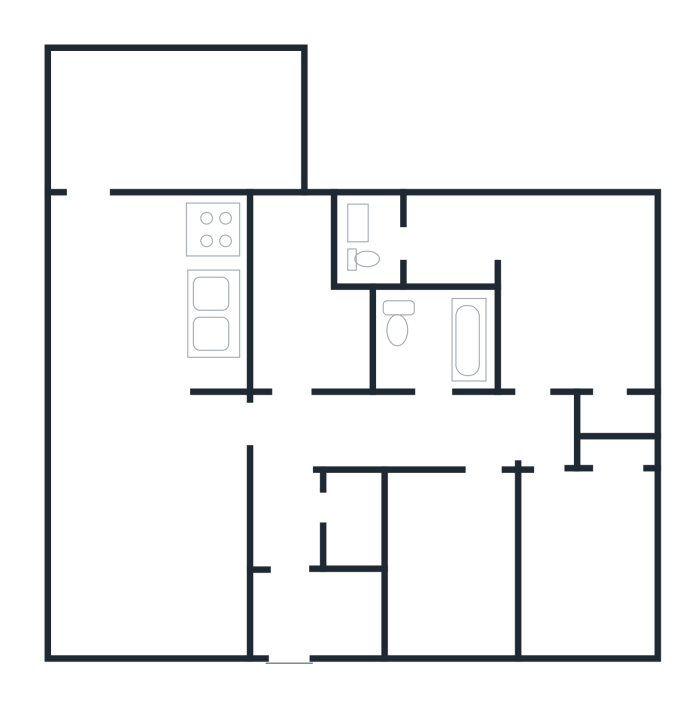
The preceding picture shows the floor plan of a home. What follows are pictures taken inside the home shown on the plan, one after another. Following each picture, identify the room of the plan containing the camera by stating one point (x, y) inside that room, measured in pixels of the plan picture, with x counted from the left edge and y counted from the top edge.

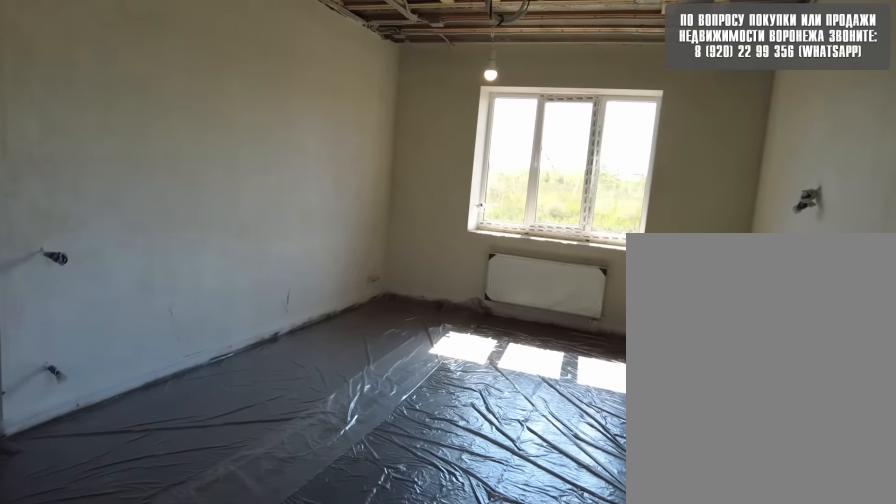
(118, 341)
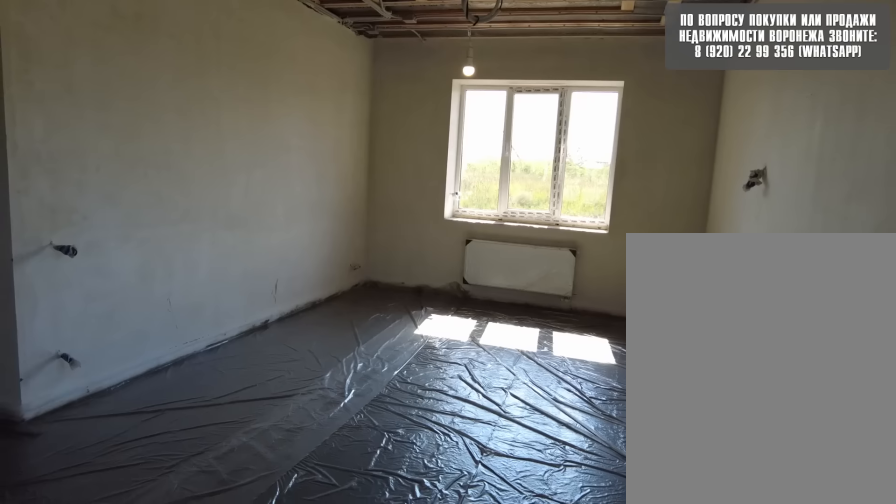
(118, 321)
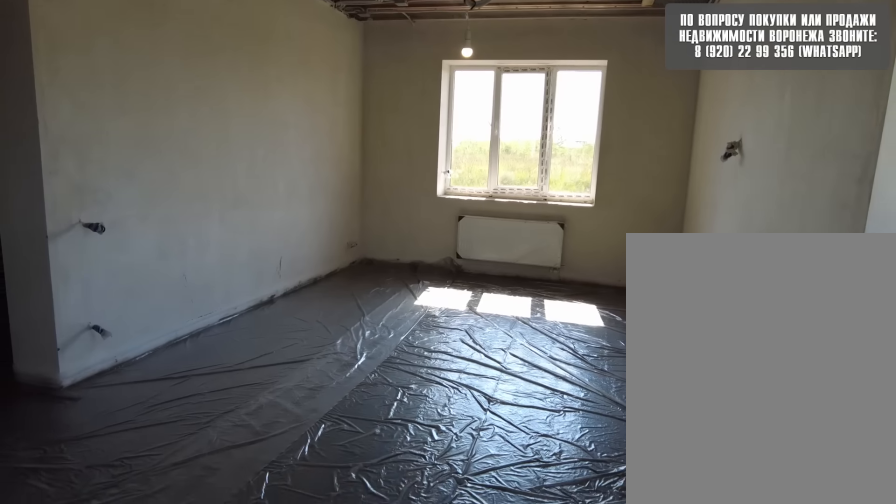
(120, 300)
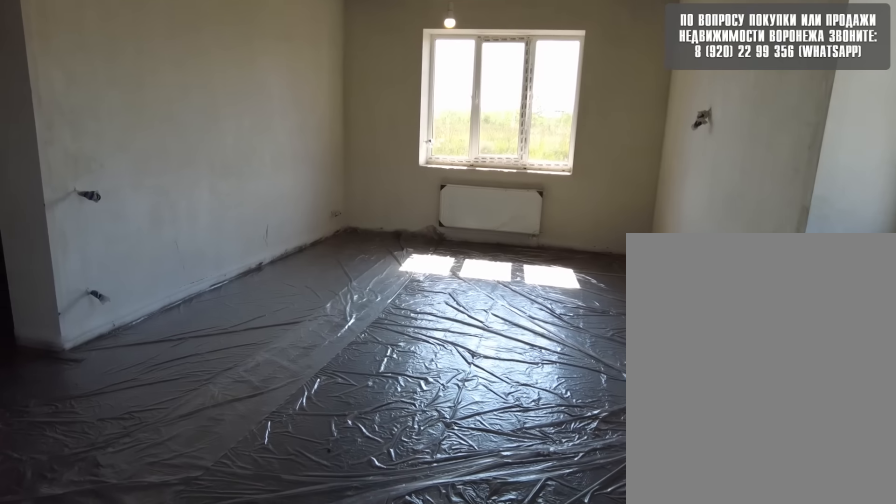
(120, 280)
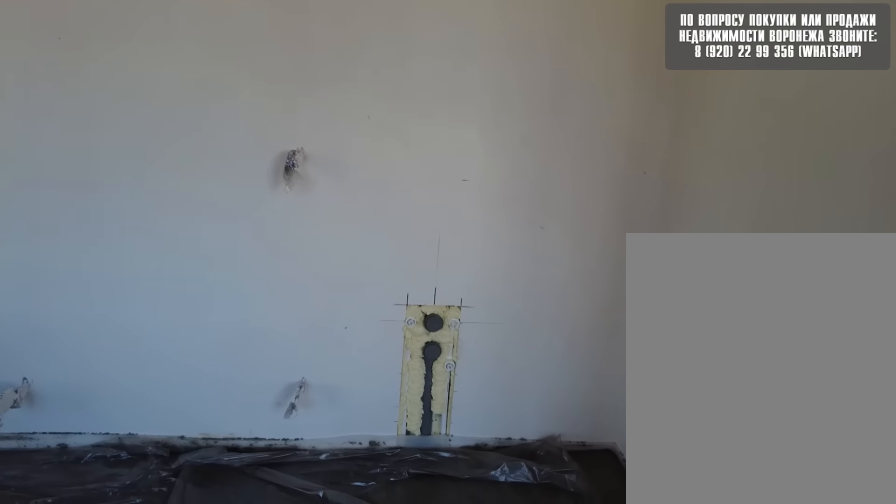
(121, 255)
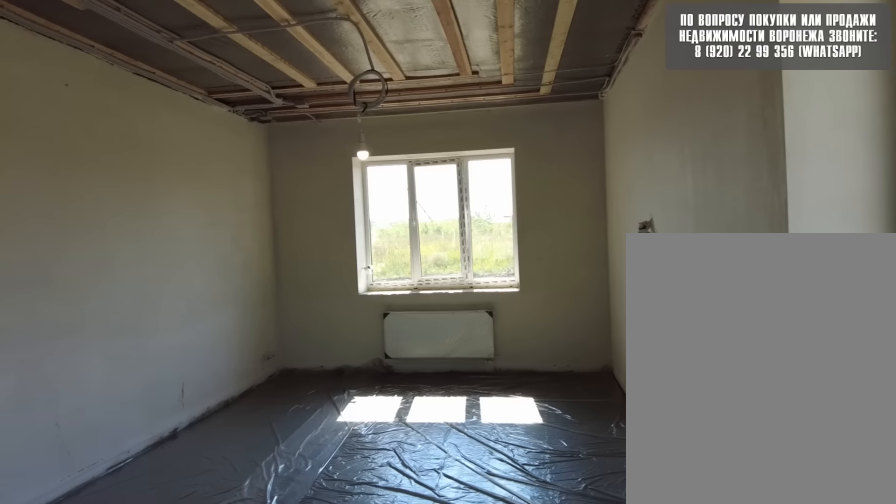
(120, 252)
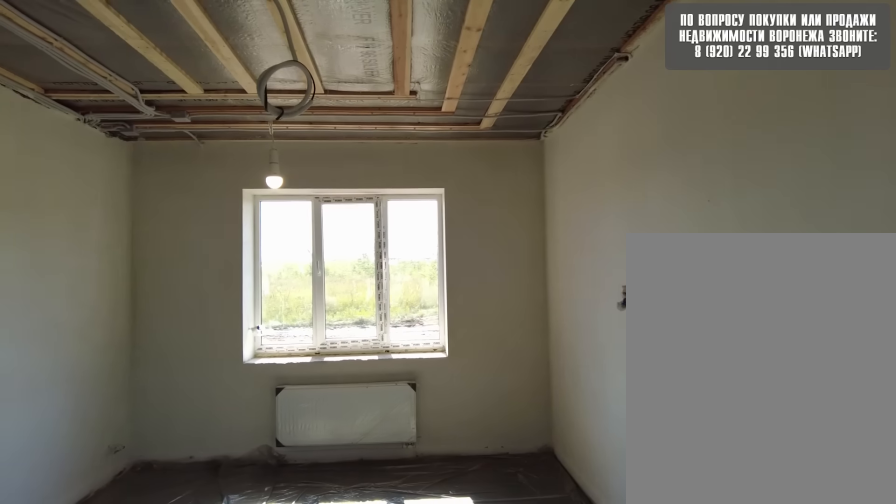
(121, 255)
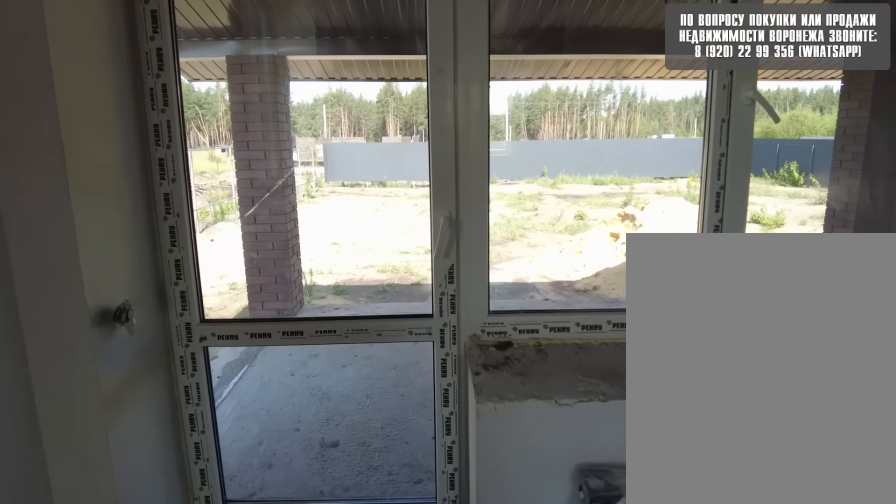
(123, 245)
